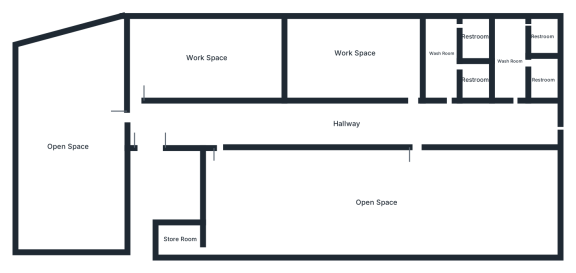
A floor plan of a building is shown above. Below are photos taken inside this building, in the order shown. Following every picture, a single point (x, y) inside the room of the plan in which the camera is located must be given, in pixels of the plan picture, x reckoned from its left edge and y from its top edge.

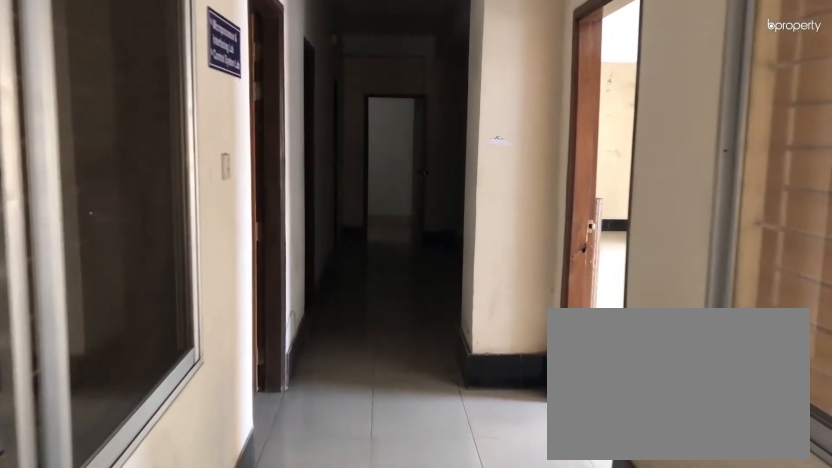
(348, 126)
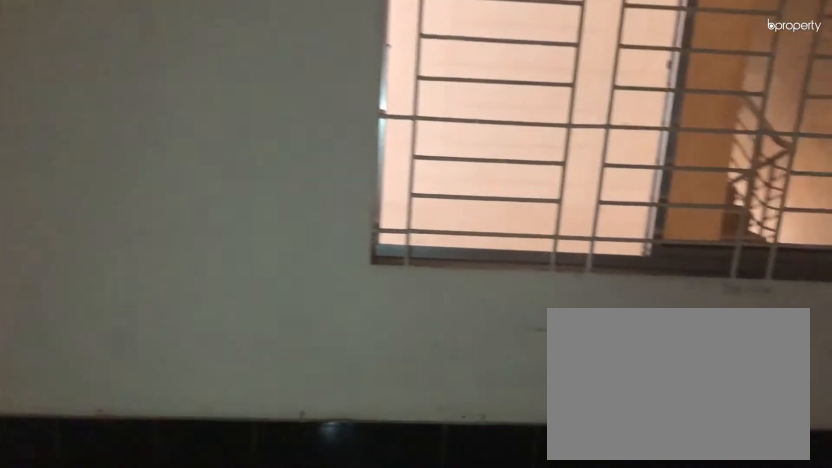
(202, 58)
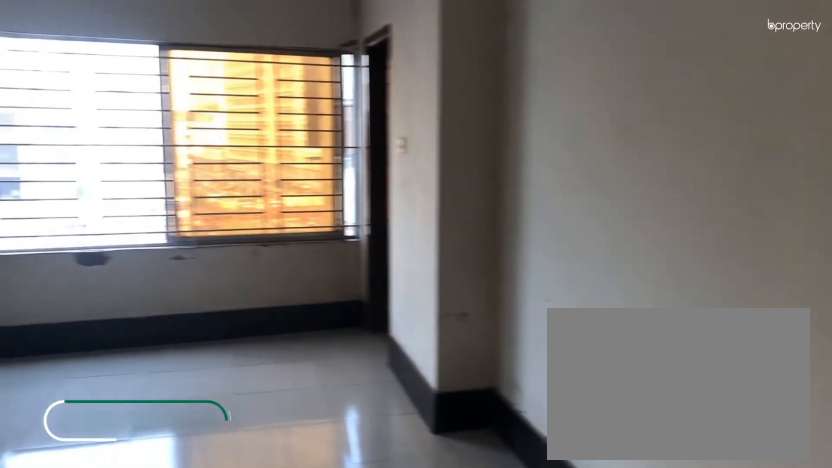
(375, 204)
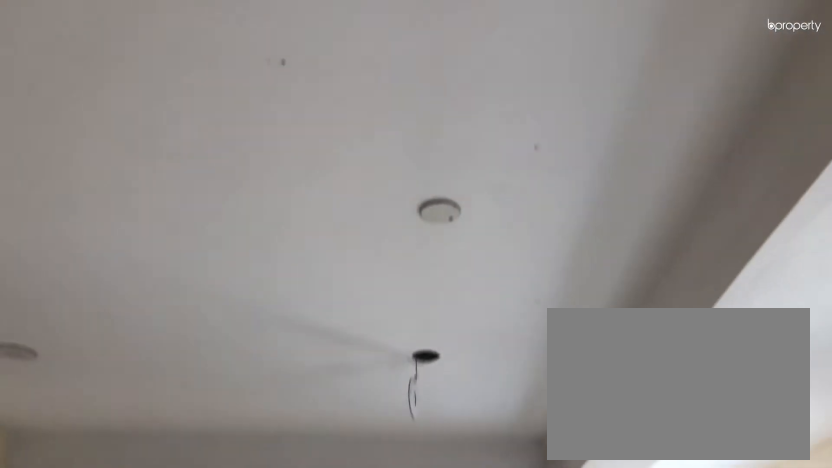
(376, 204)
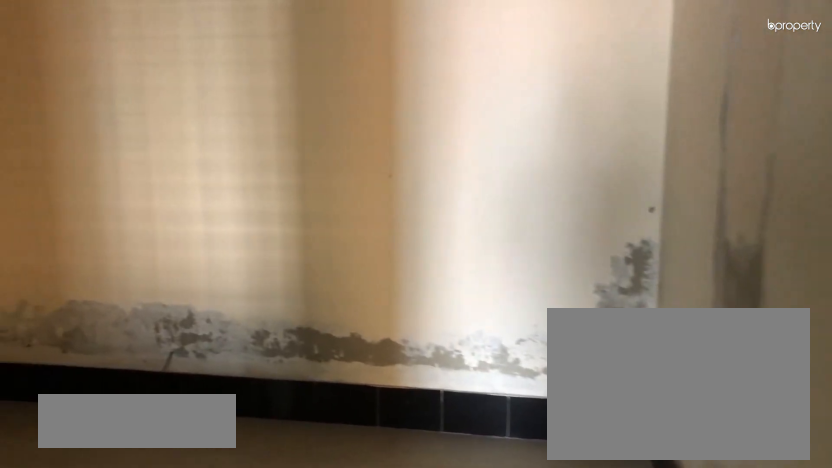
(352, 53)
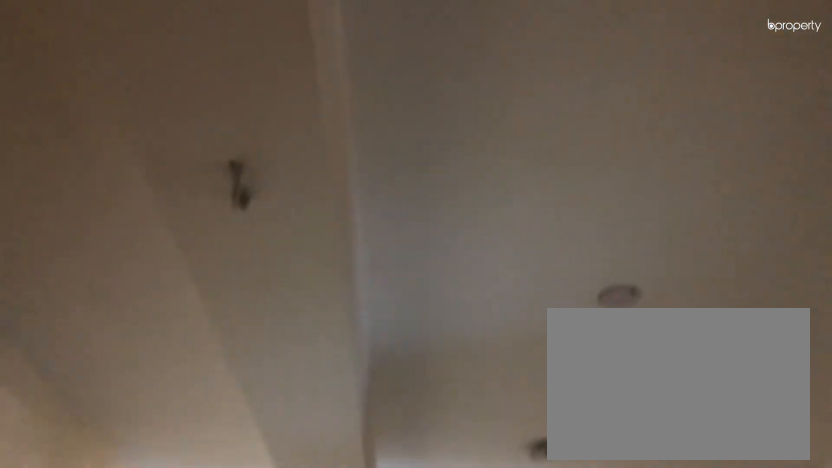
(352, 53)
